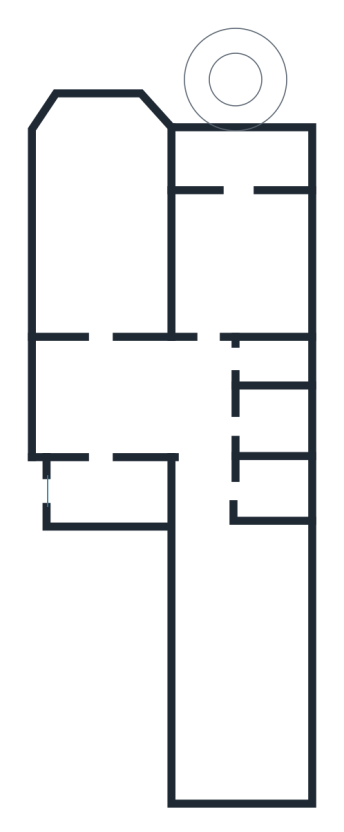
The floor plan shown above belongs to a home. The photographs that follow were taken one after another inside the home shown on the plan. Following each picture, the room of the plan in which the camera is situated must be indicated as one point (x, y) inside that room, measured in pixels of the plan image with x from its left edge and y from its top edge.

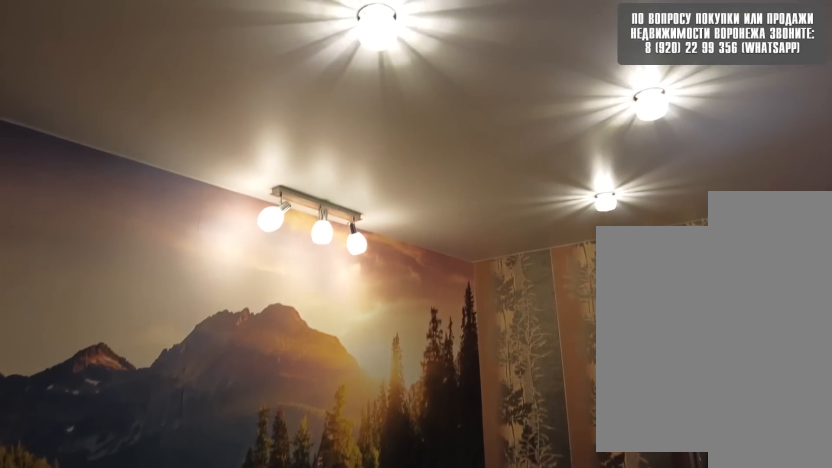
(109, 410)
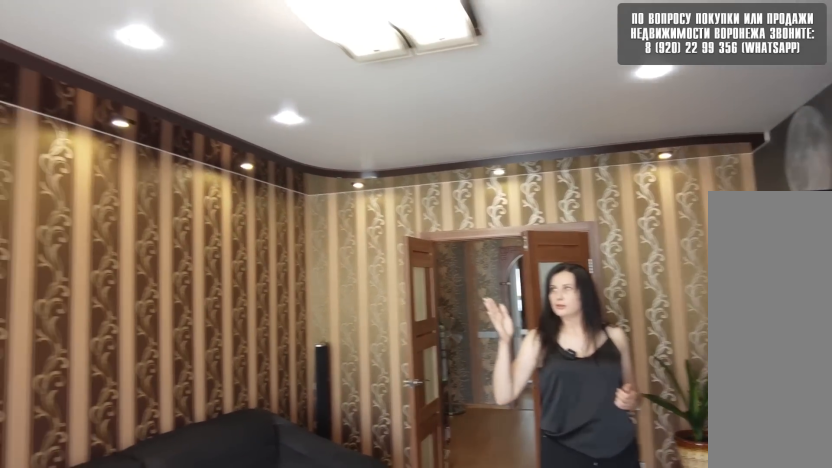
(99, 293)
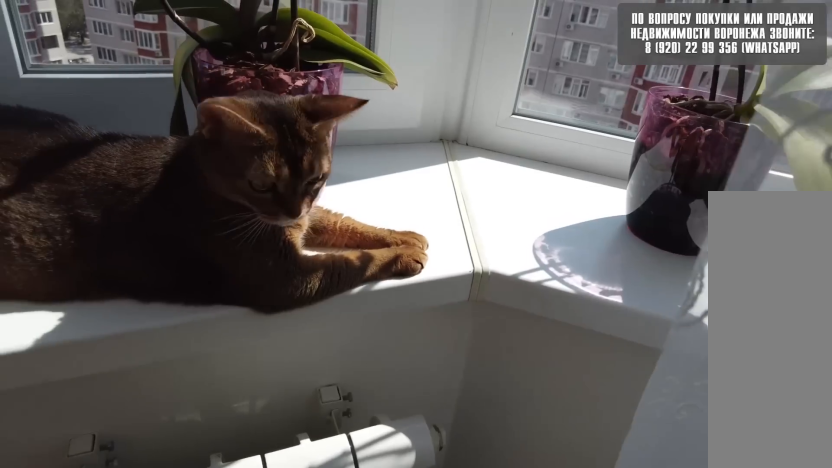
(99, 293)
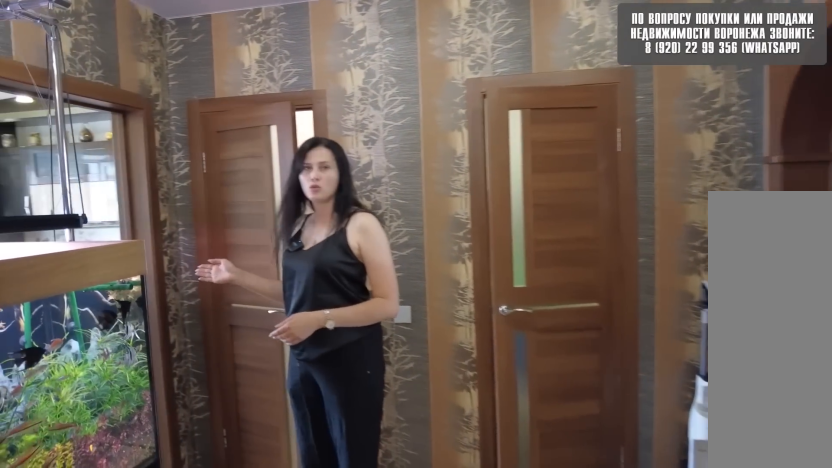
(104, 419)
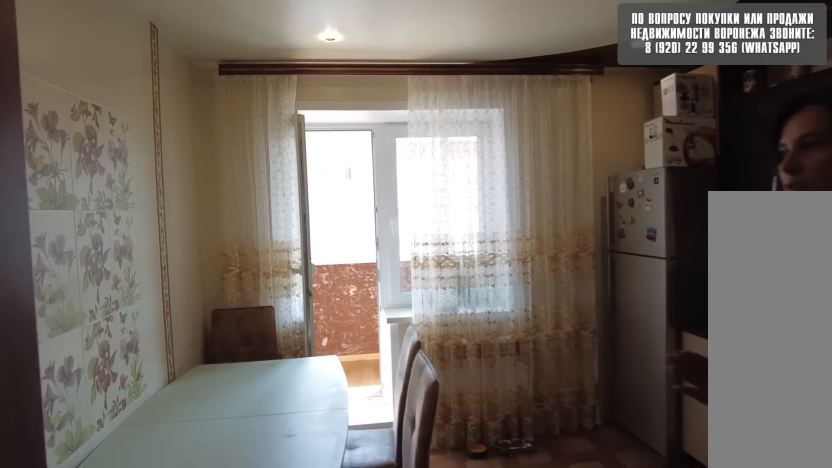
(201, 391)
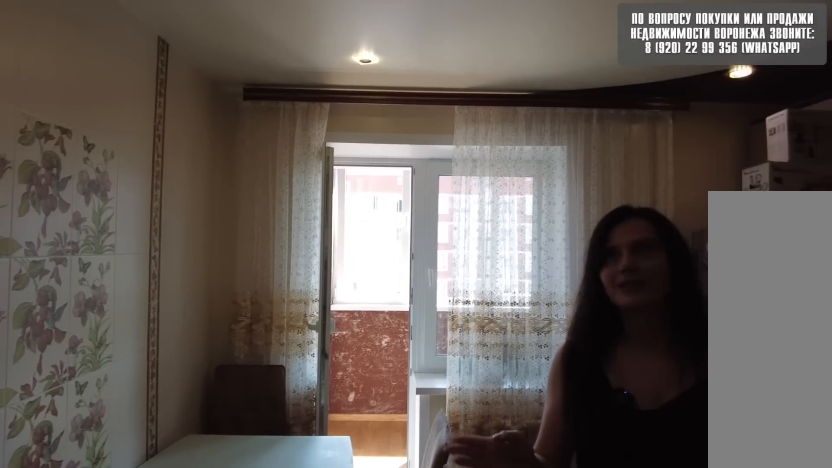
(245, 293)
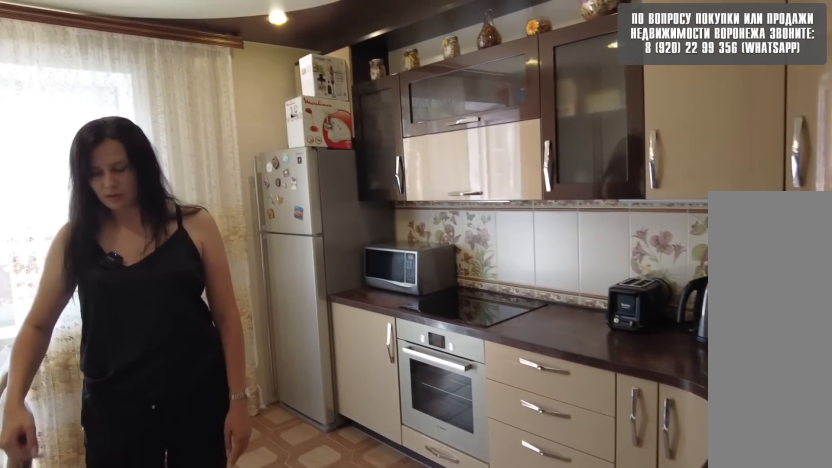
(245, 293)
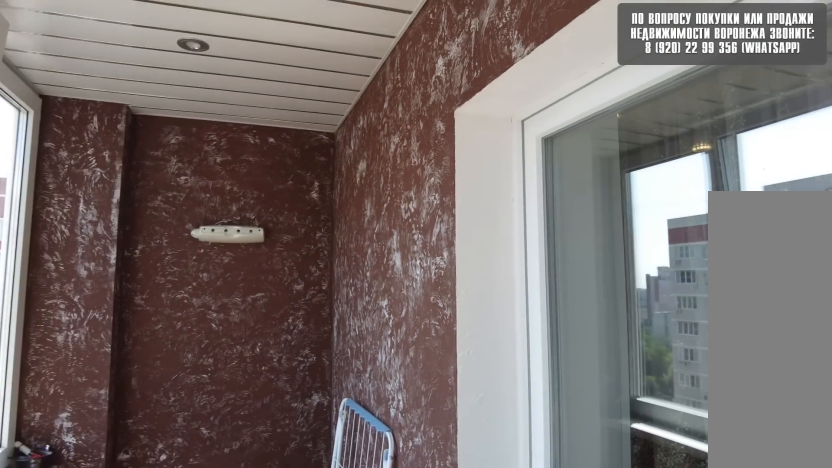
(235, 170)
